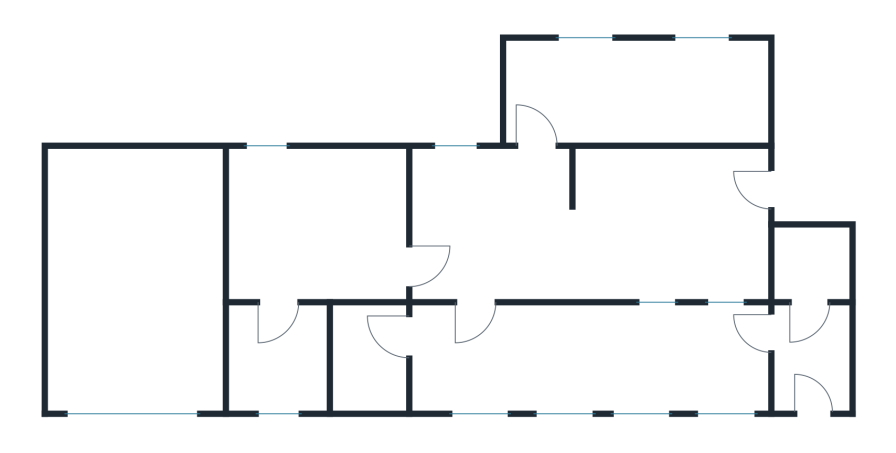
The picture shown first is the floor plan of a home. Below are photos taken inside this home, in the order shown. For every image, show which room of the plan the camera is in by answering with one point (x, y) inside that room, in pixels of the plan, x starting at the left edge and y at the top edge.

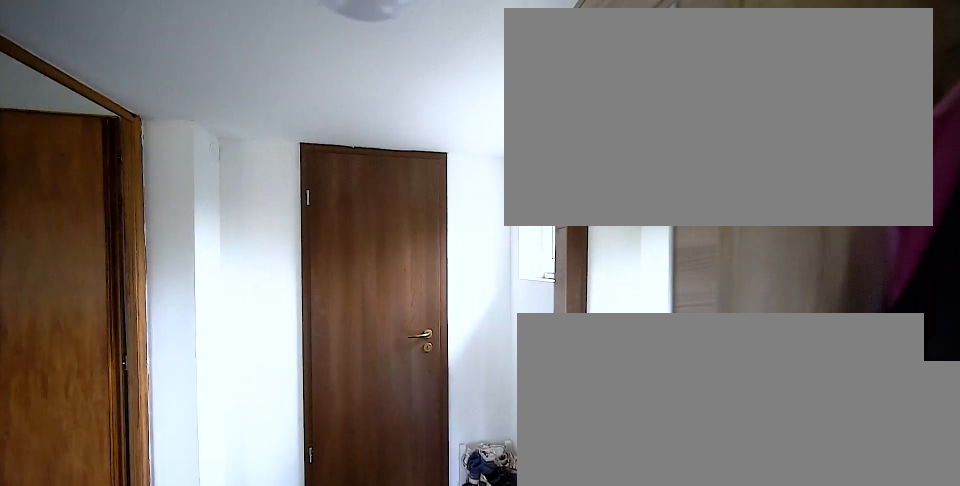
(811, 363)
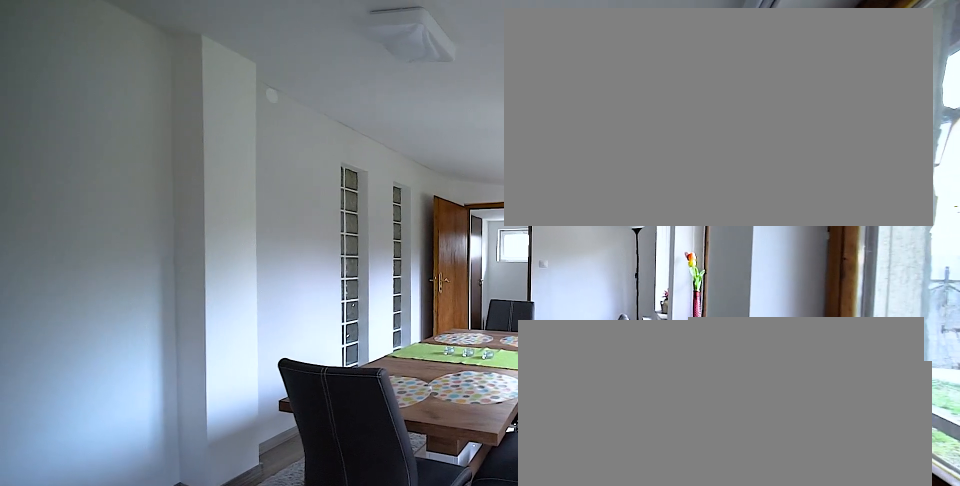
(583, 362)
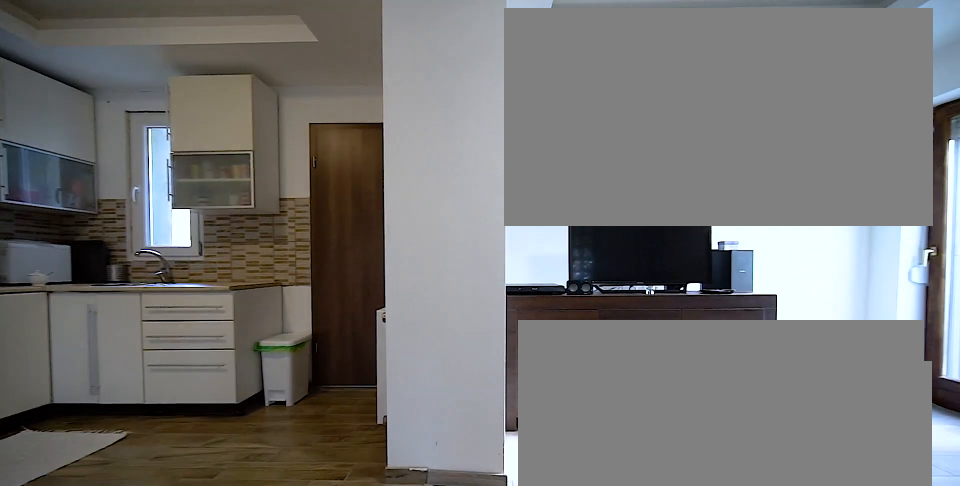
(583, 248)
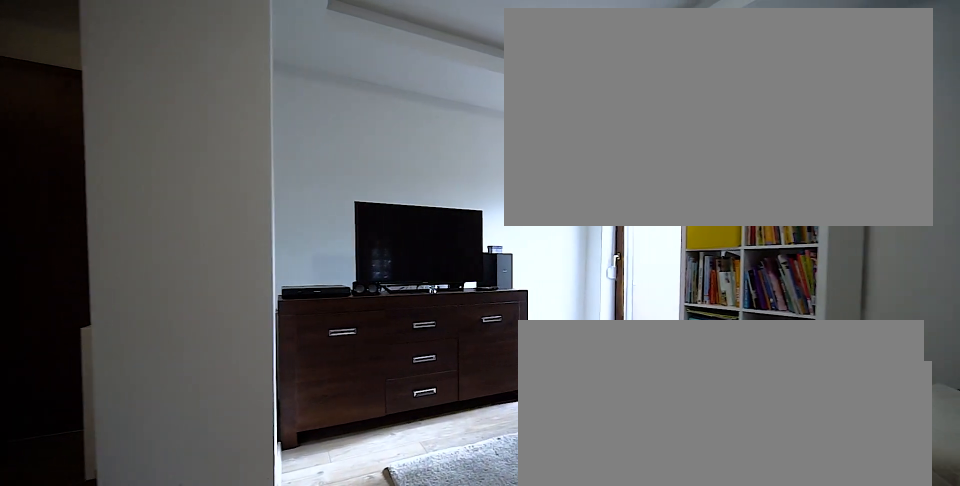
(583, 248)
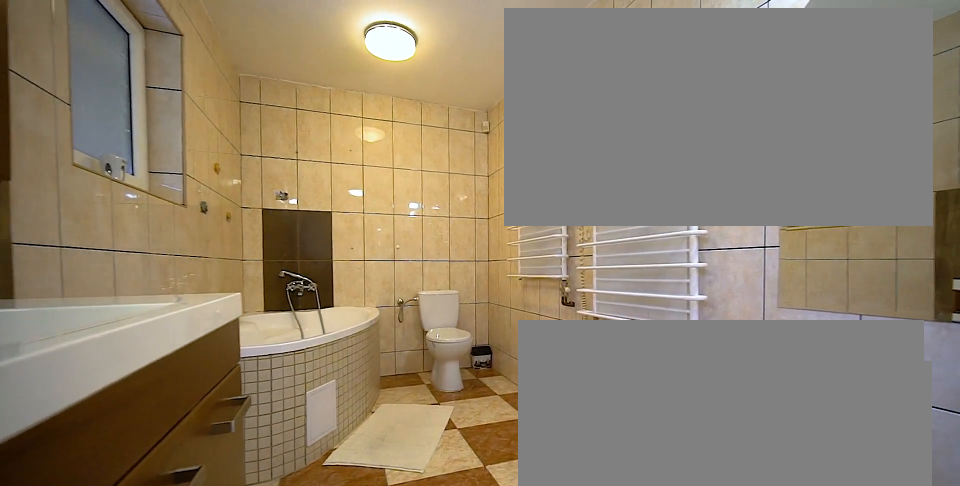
(638, 93)
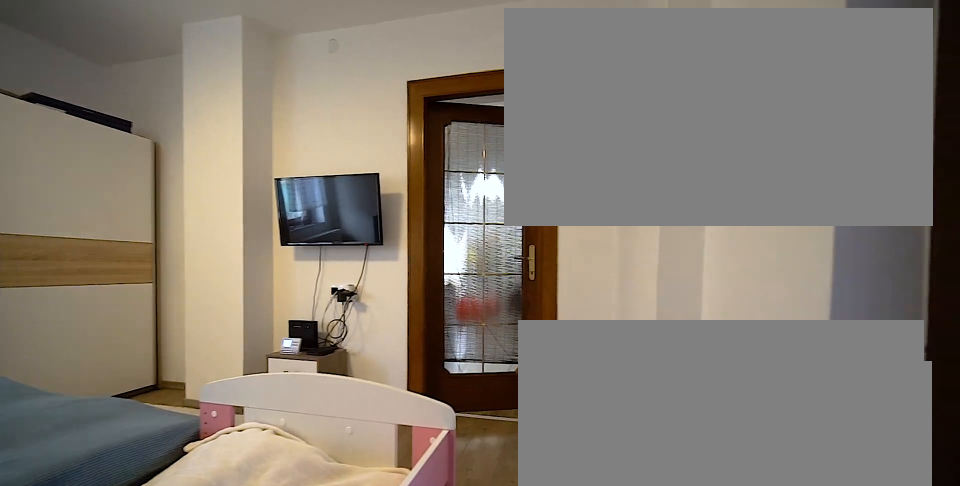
(321, 229)
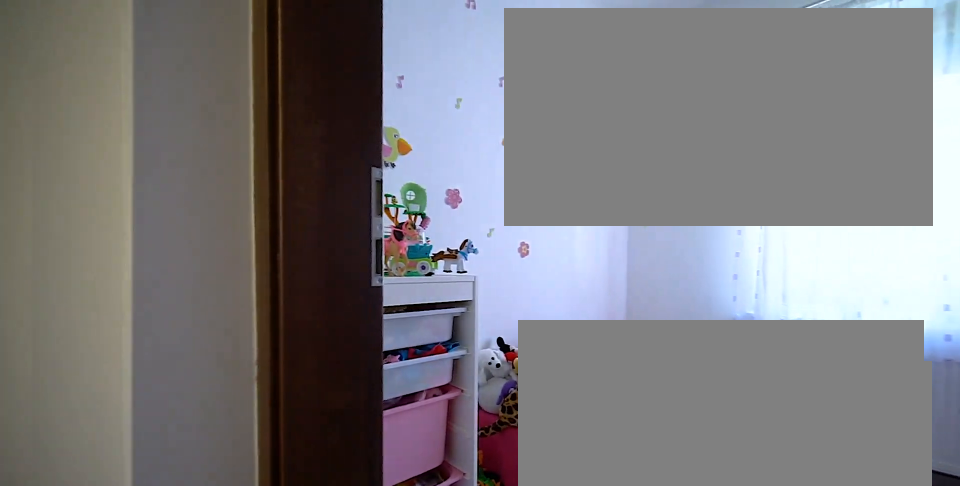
(279, 360)
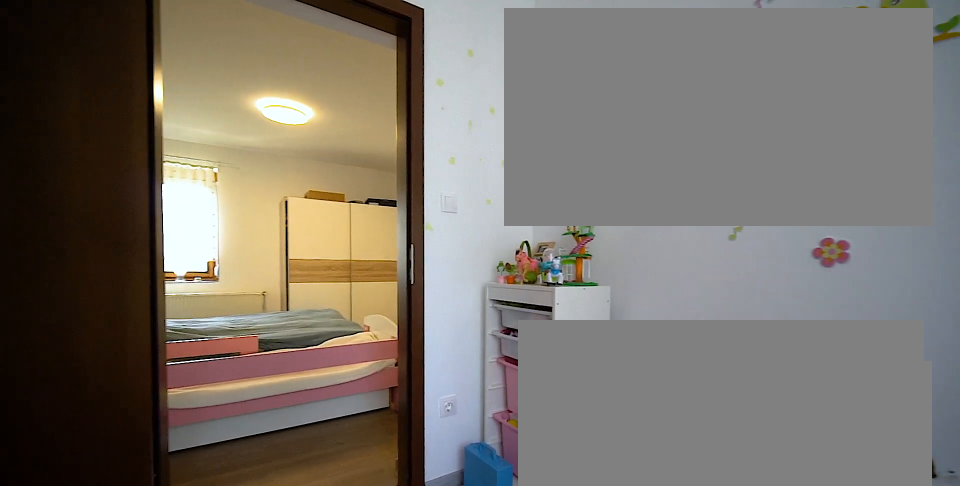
(279, 360)
